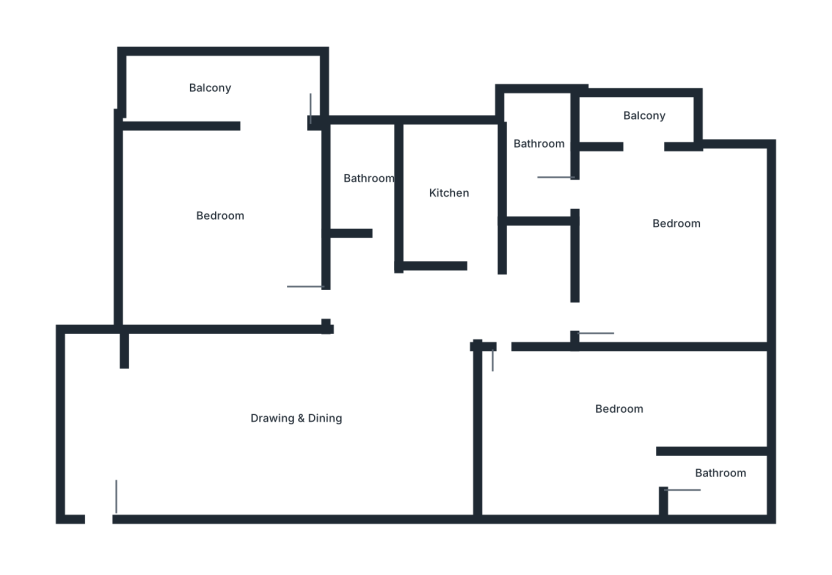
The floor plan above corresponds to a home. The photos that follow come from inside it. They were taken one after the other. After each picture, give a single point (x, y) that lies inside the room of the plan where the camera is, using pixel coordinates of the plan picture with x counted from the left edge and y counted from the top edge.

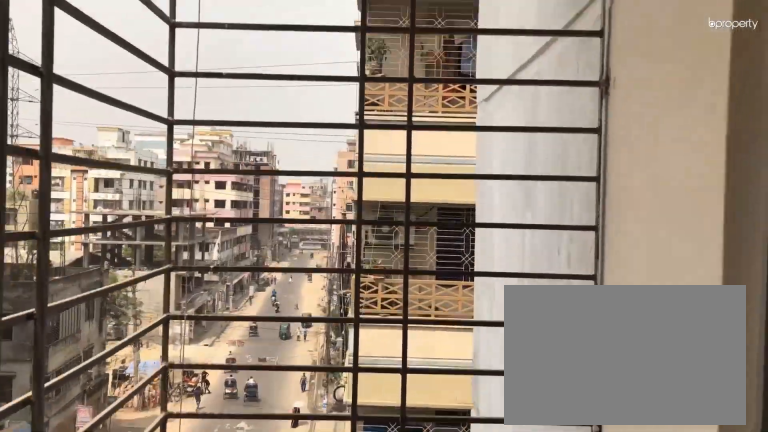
(638, 118)
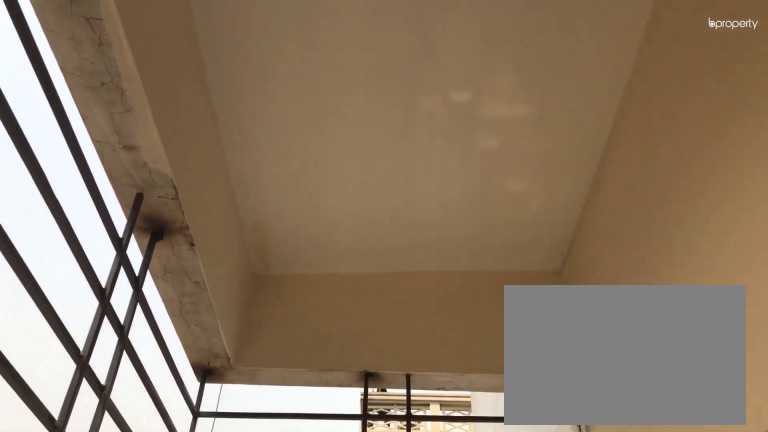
(638, 118)
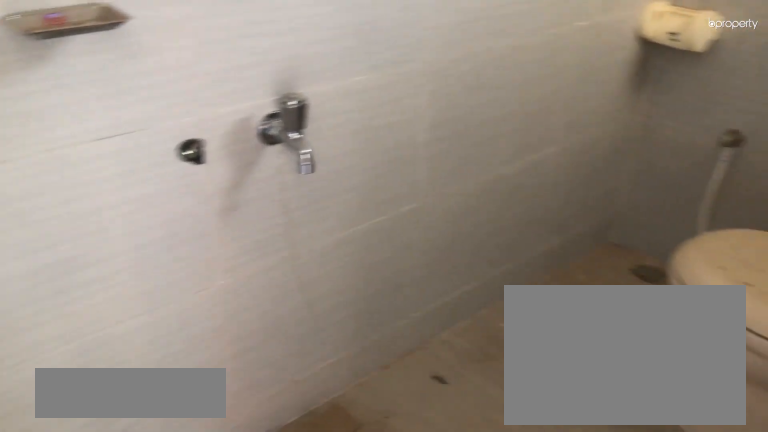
(529, 166)
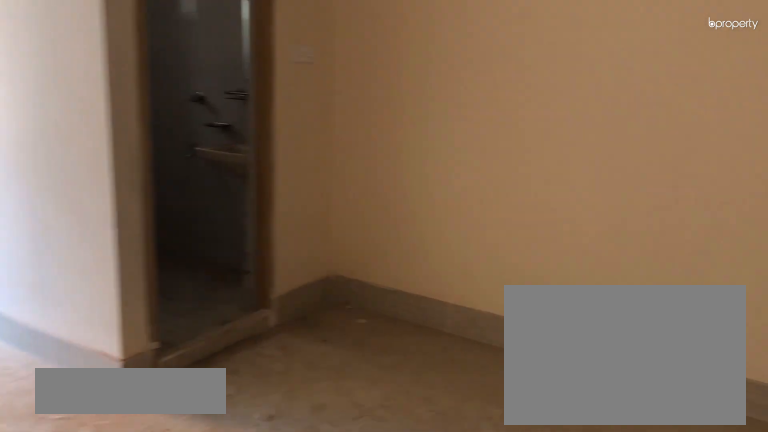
(583, 428)
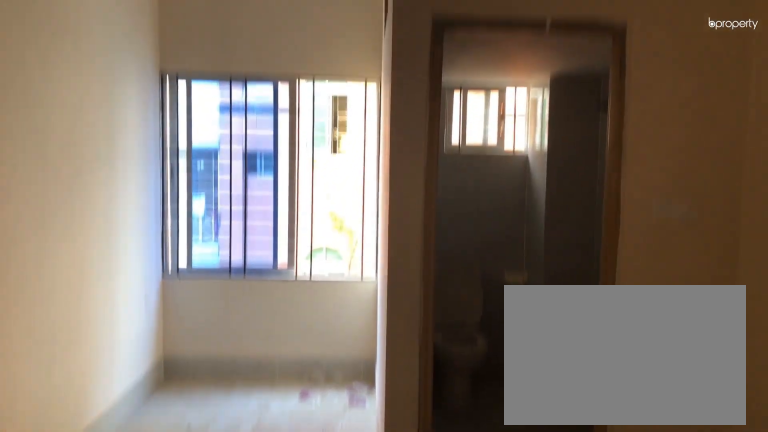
(583, 428)
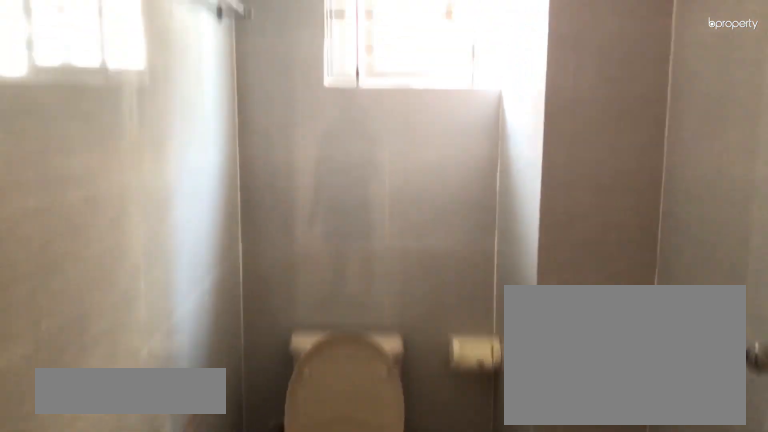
(725, 489)
